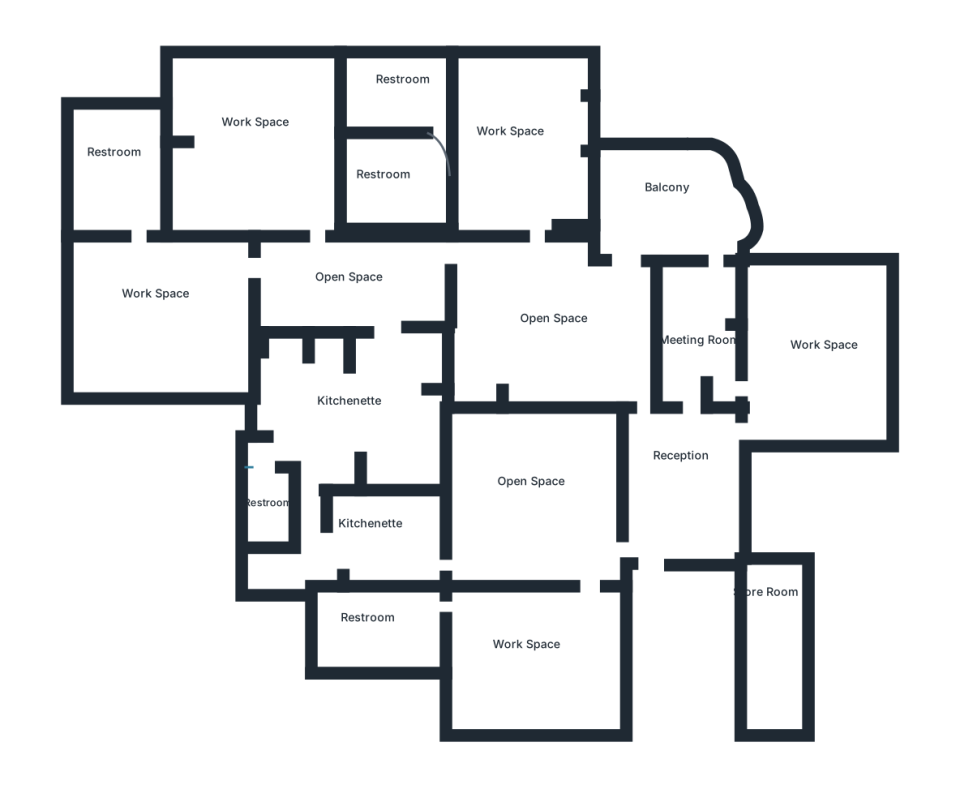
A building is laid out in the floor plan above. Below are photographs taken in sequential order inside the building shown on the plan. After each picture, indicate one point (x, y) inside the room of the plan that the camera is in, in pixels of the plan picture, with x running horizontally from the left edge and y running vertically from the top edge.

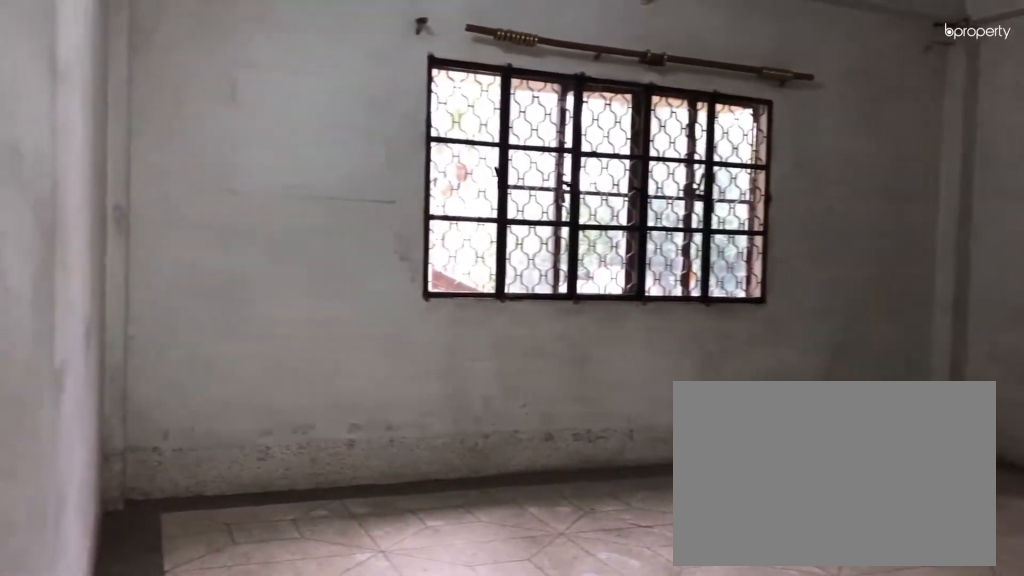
(146, 295)
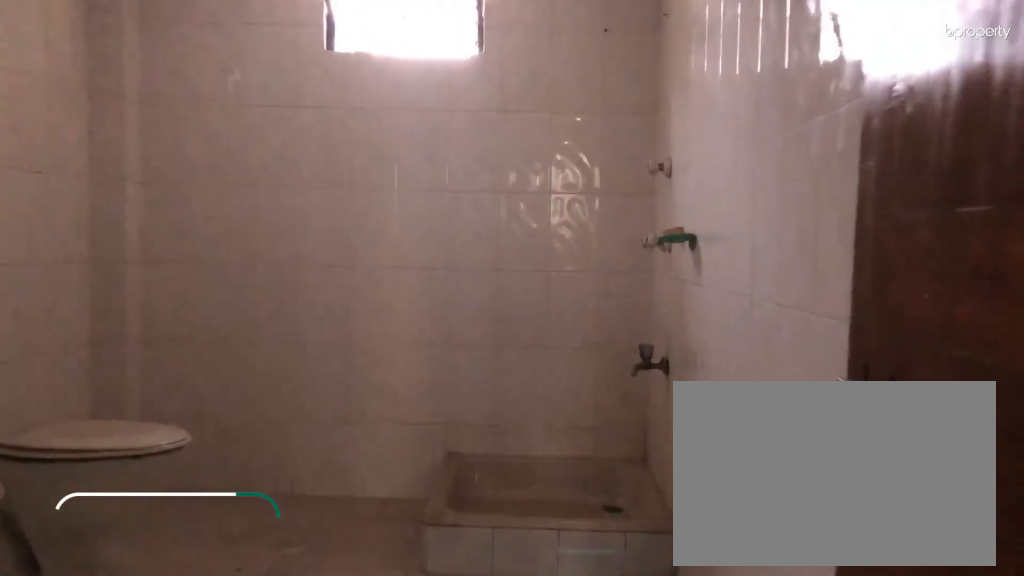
(130, 176)
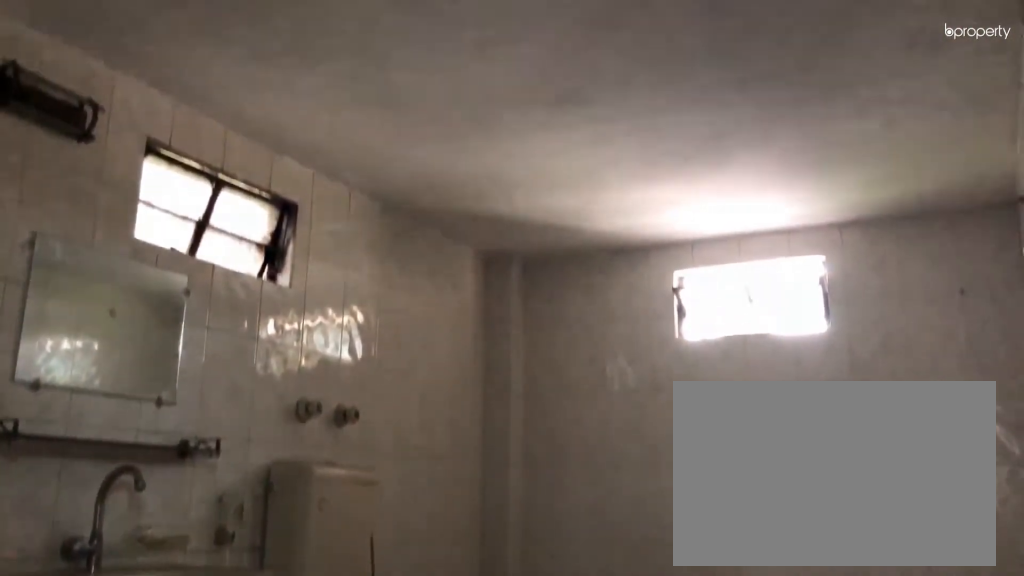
(130, 176)
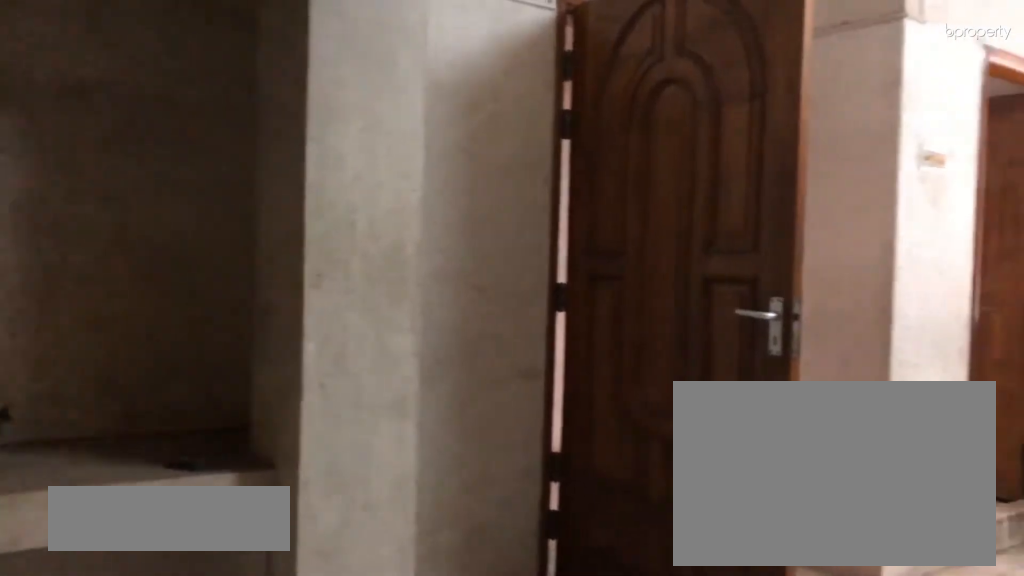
(389, 412)
